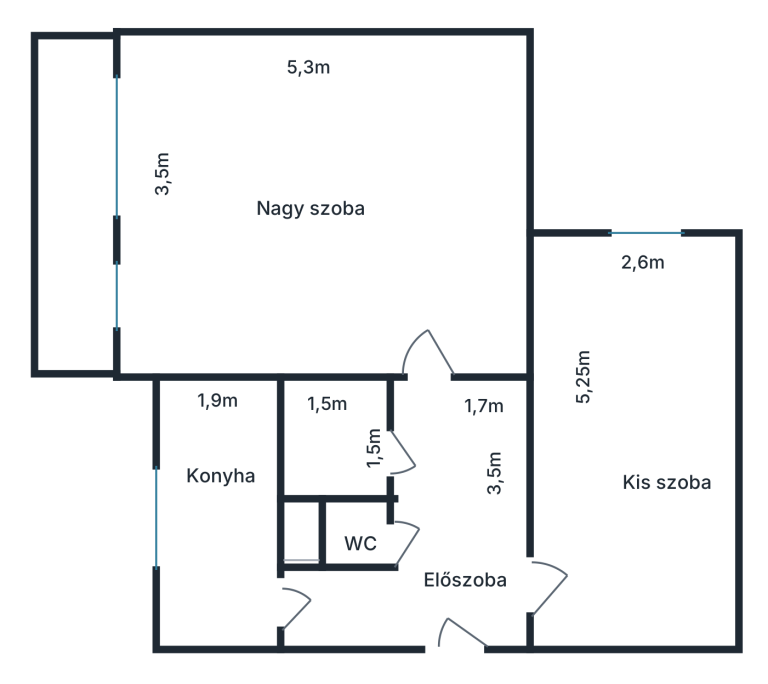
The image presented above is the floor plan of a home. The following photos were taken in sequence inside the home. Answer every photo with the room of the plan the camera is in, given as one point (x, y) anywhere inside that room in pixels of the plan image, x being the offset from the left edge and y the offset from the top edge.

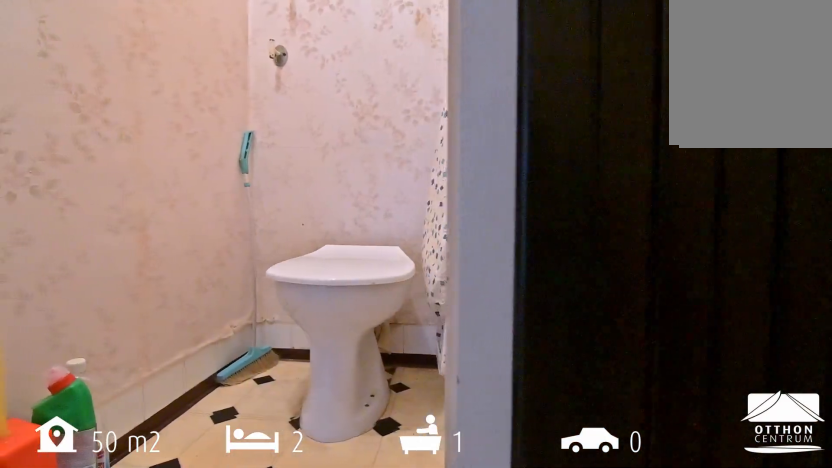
(363, 528)
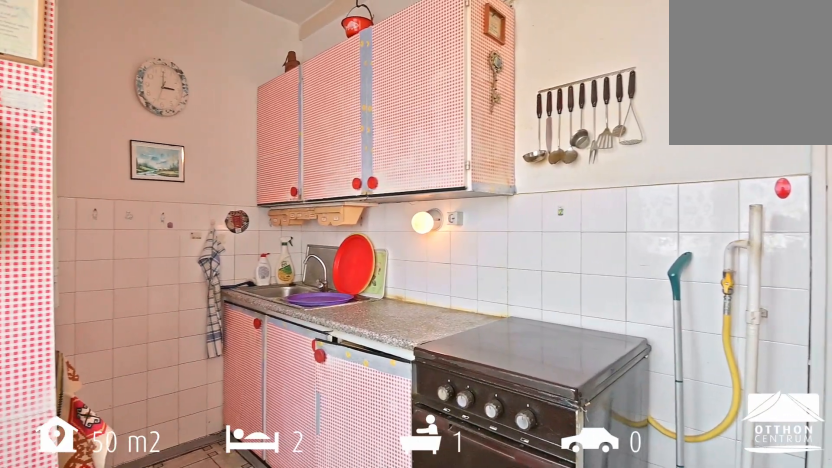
(223, 503)
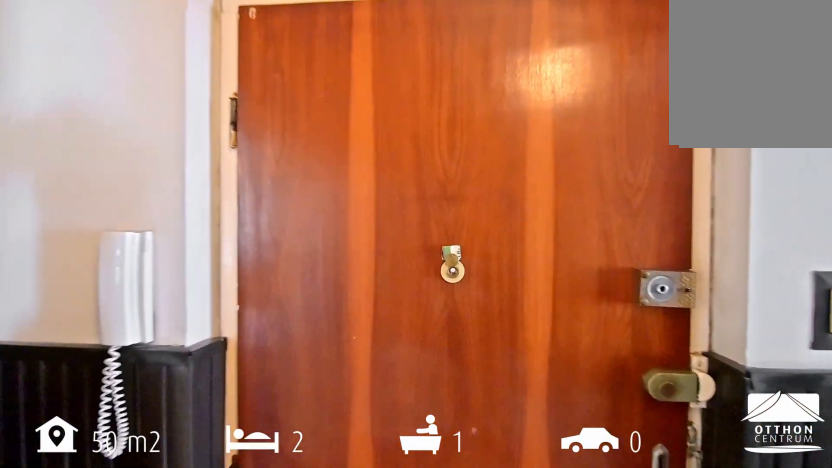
(464, 630)
